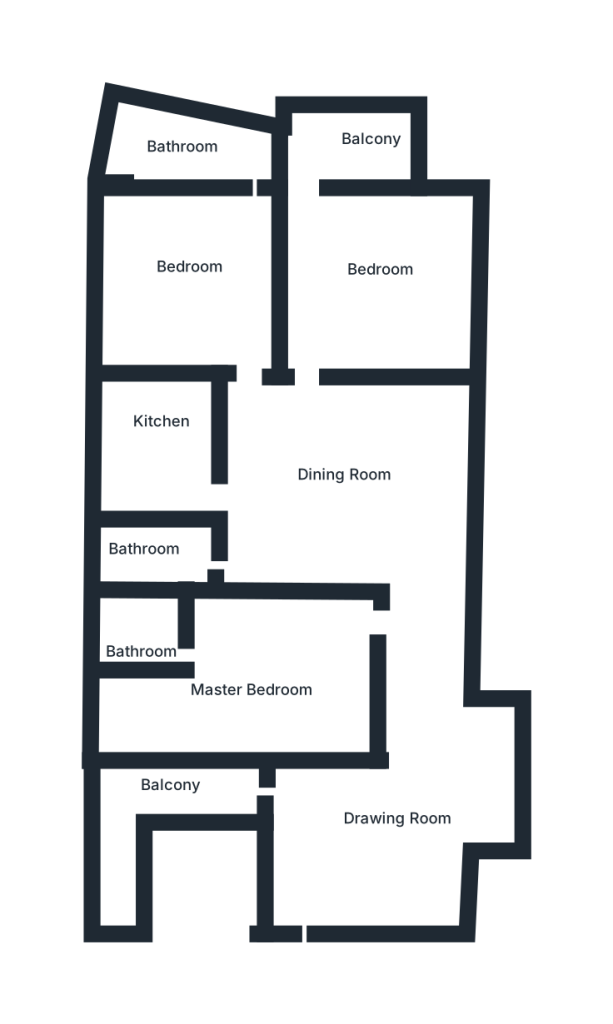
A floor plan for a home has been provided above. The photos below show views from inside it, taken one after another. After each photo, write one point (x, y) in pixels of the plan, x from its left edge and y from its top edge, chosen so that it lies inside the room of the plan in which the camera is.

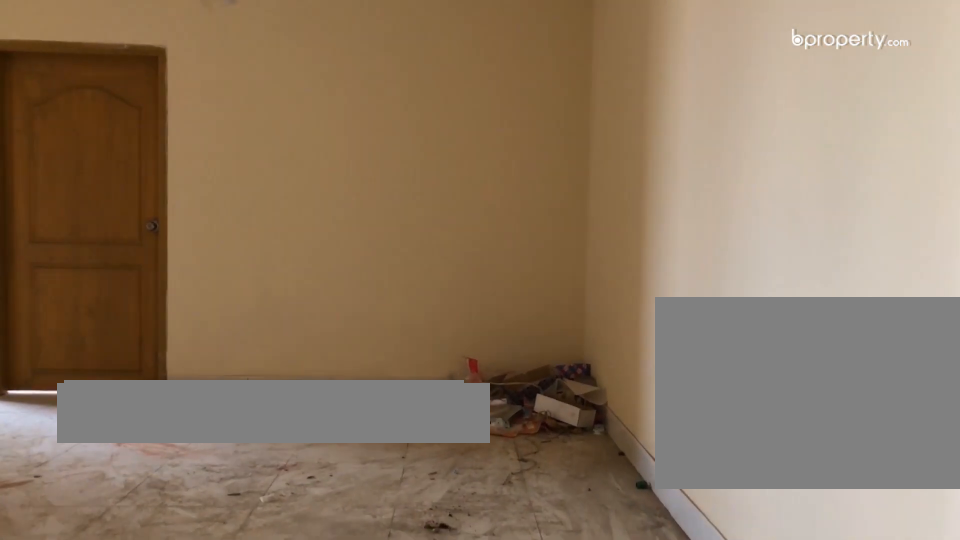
(367, 485)
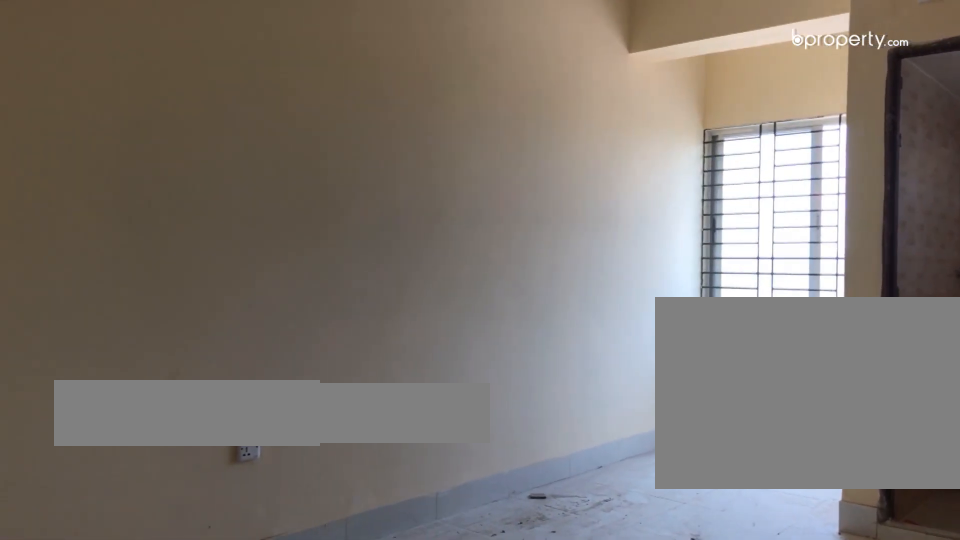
(270, 672)
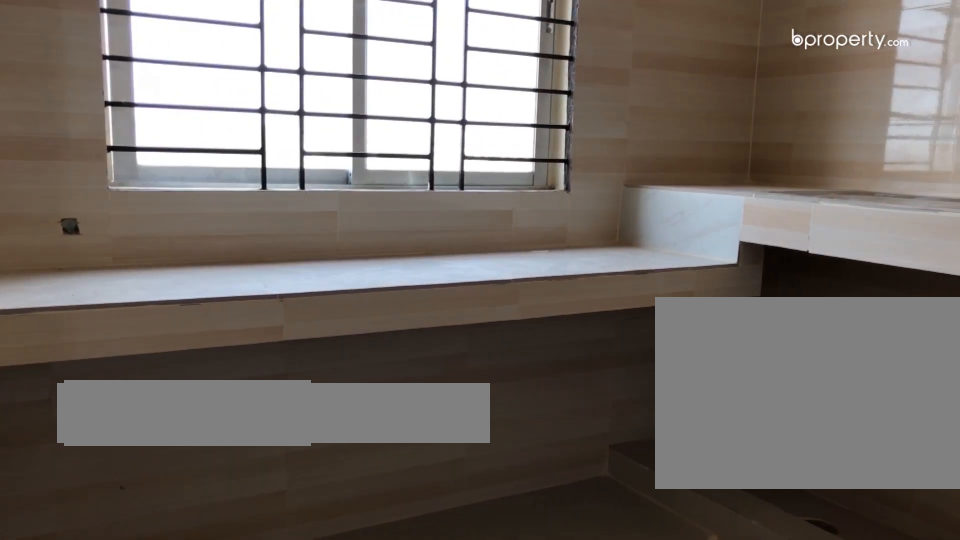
(168, 450)
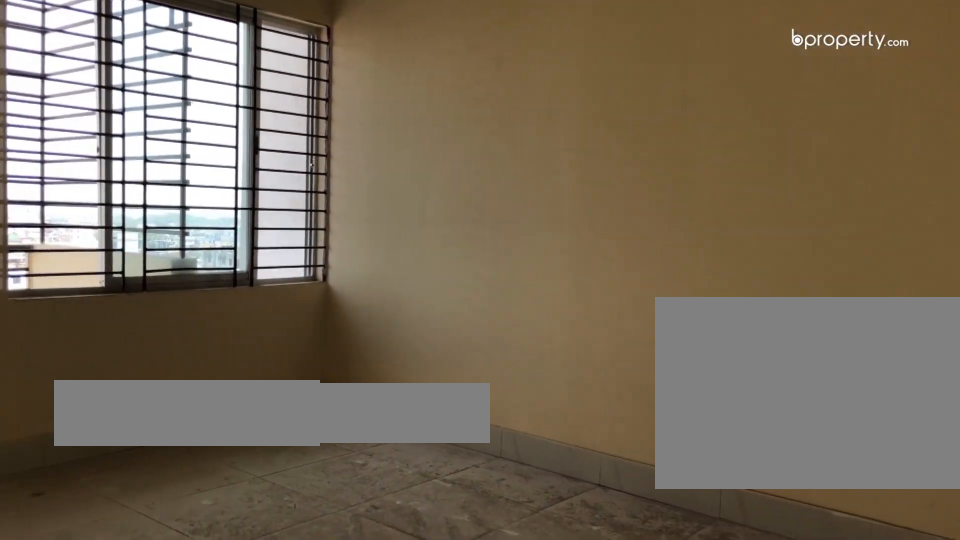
(364, 298)
